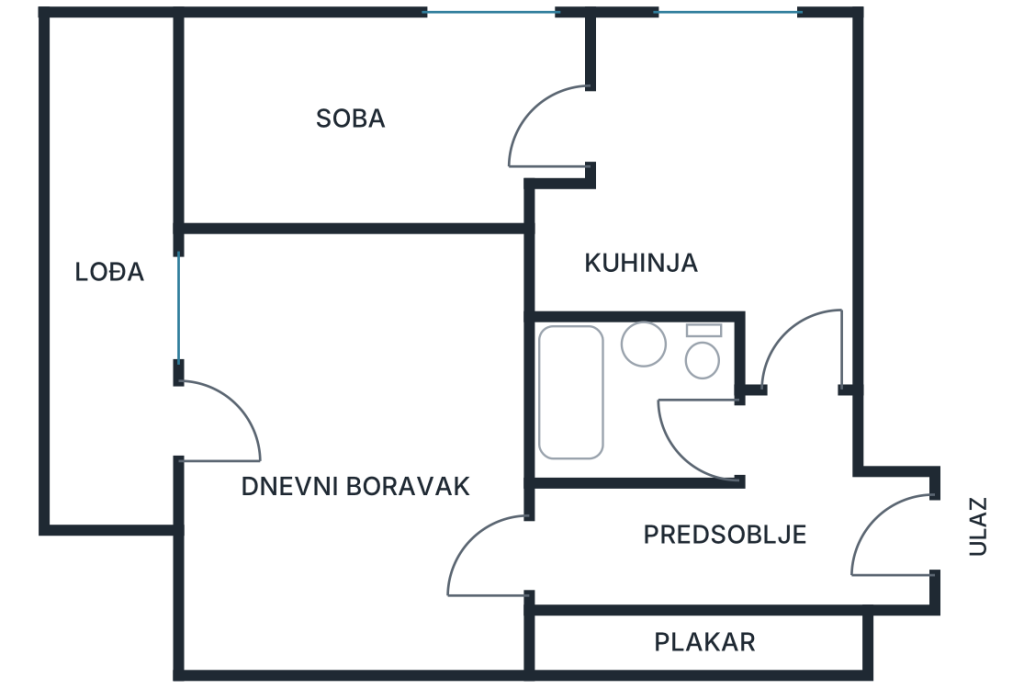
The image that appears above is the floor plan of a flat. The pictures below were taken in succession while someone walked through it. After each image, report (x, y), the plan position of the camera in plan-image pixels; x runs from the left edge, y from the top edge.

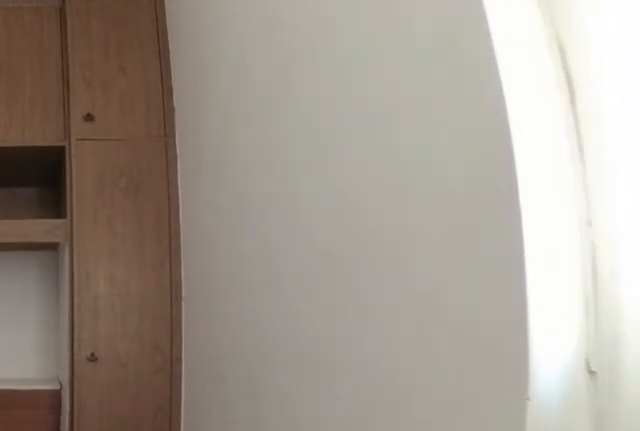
(515, 137)
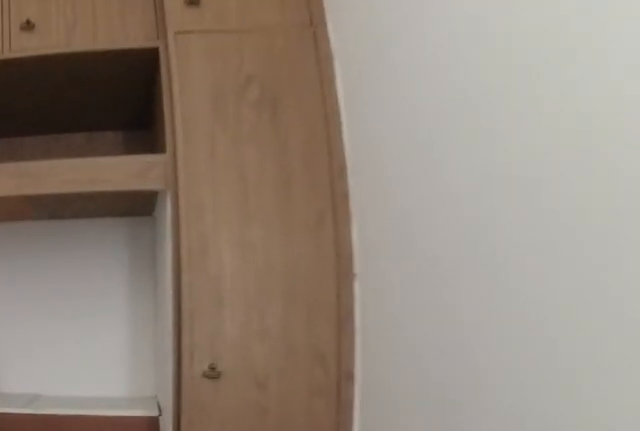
(407, 136)
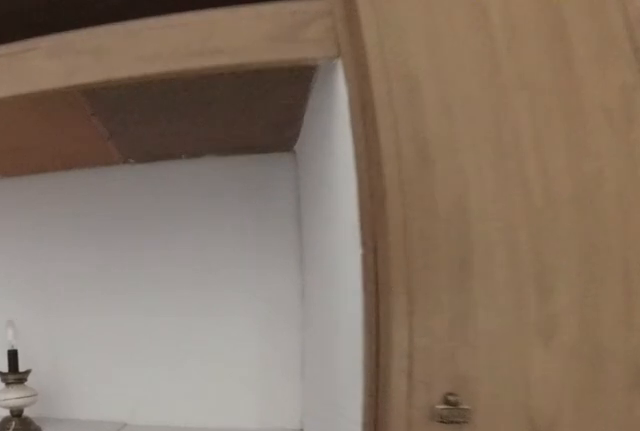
(319, 137)
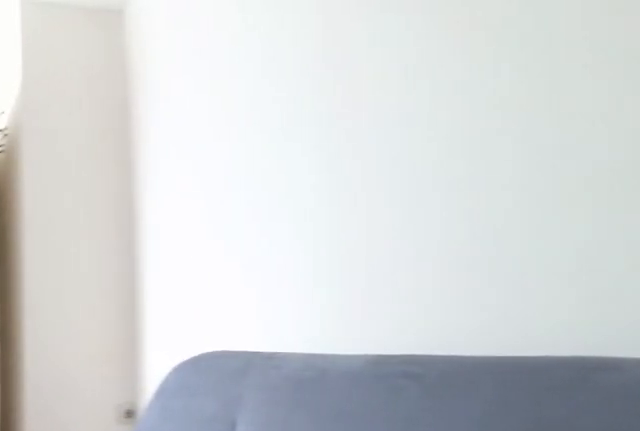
(223, 128)
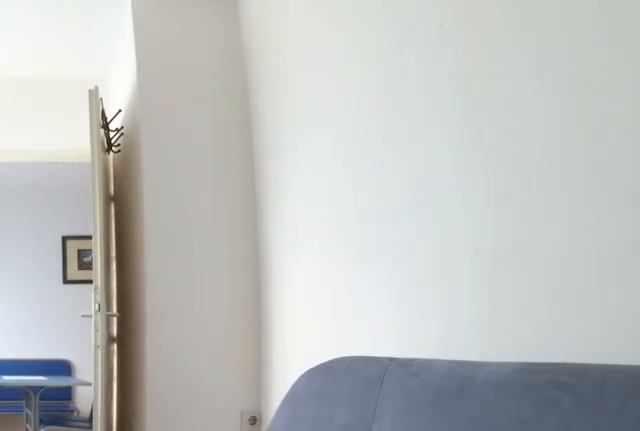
(221, 139)
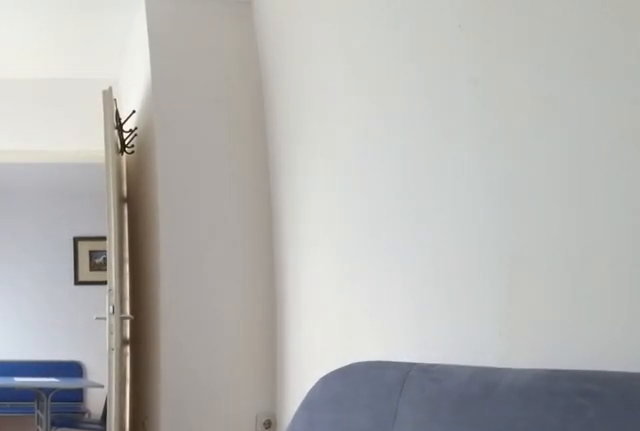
(221, 139)
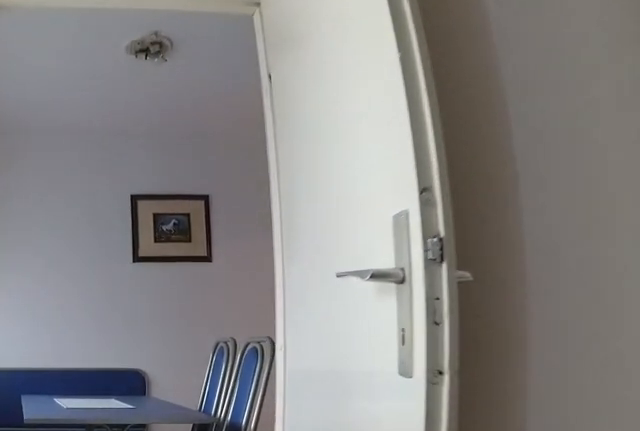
(394, 139)
